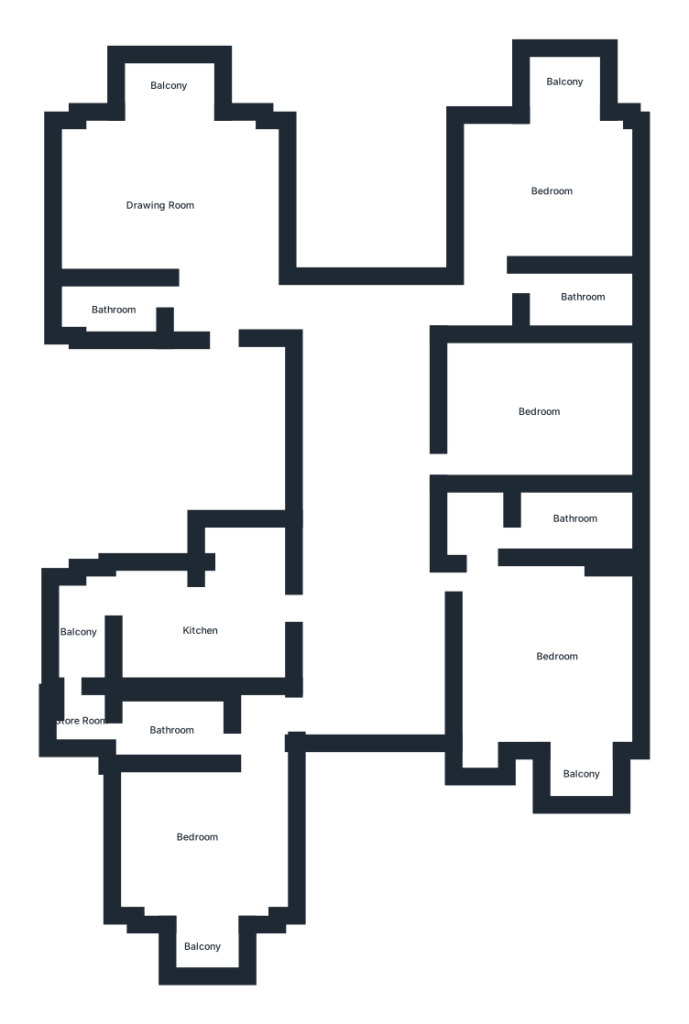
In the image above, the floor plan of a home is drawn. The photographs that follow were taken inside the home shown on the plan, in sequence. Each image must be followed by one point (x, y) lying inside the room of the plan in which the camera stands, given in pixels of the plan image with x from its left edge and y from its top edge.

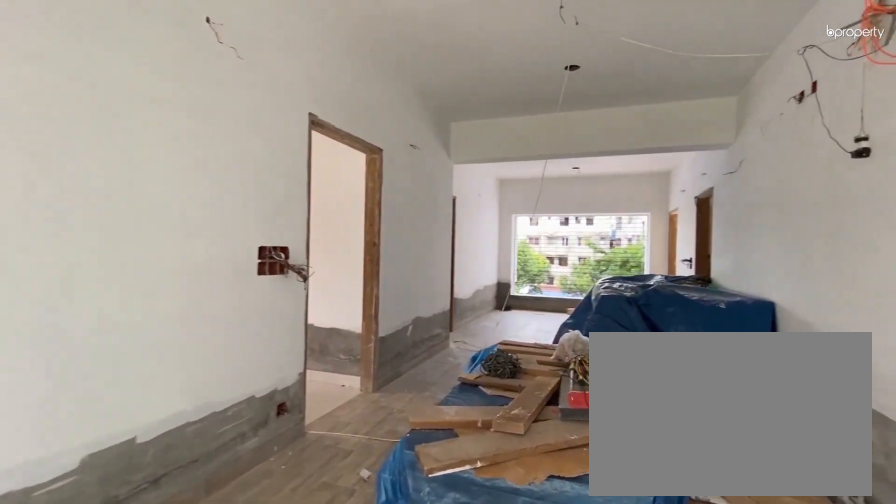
(370, 372)
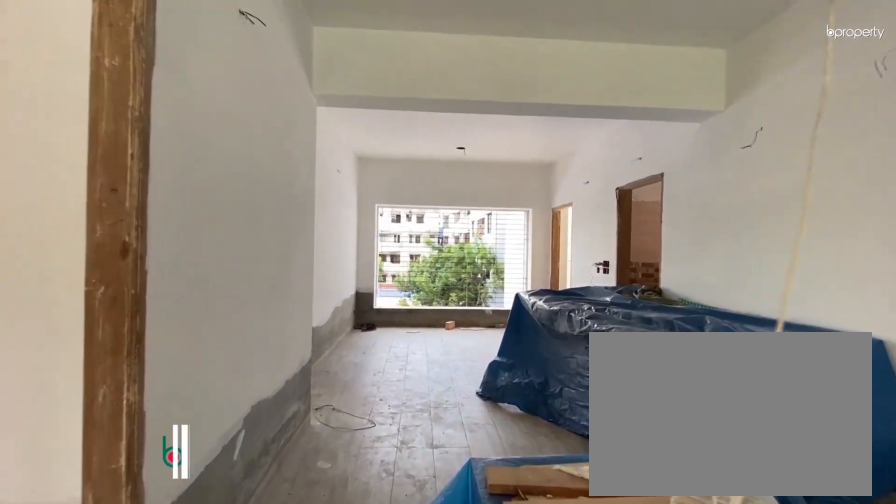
(371, 524)
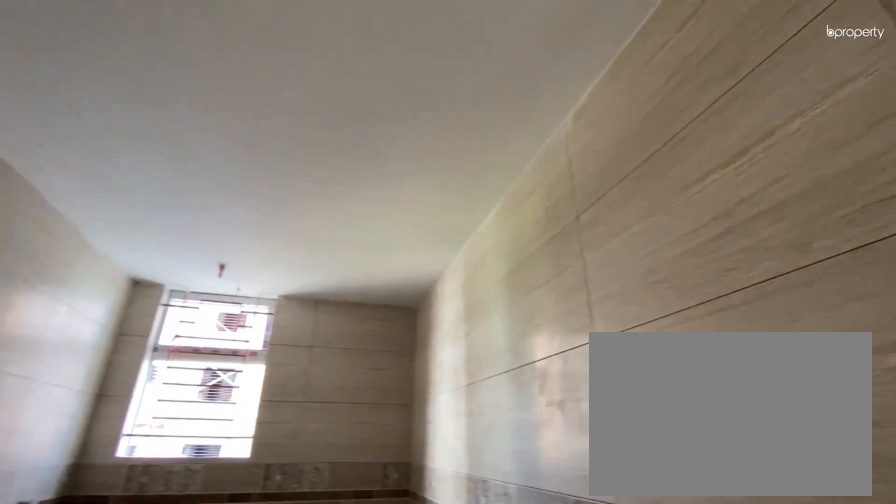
(574, 521)
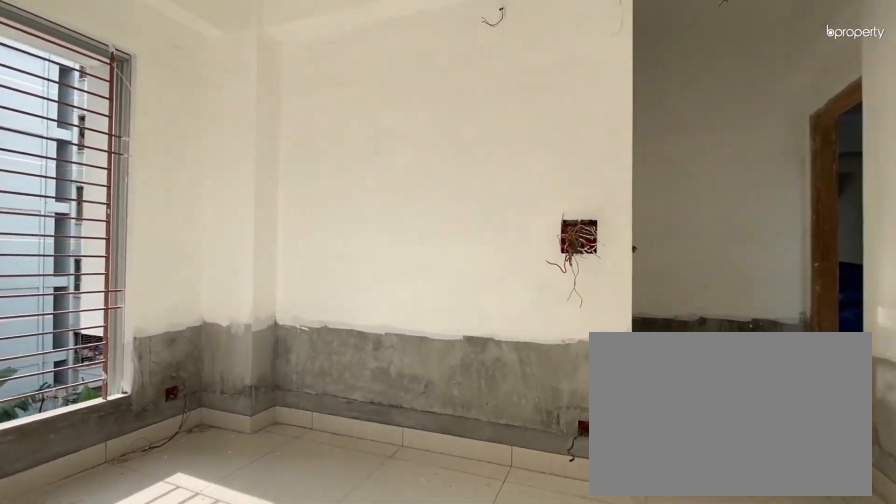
(201, 842)
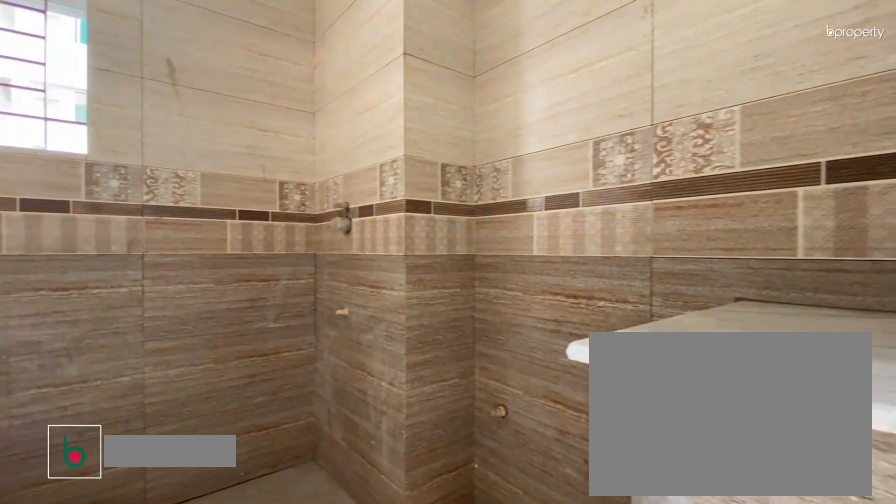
(177, 730)
